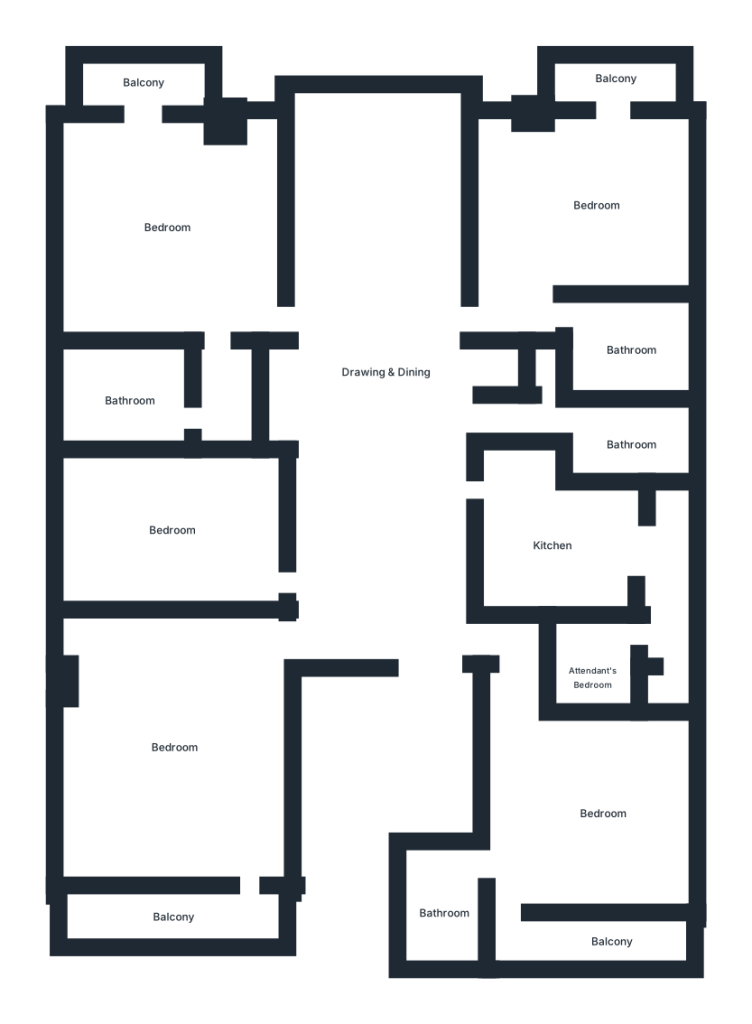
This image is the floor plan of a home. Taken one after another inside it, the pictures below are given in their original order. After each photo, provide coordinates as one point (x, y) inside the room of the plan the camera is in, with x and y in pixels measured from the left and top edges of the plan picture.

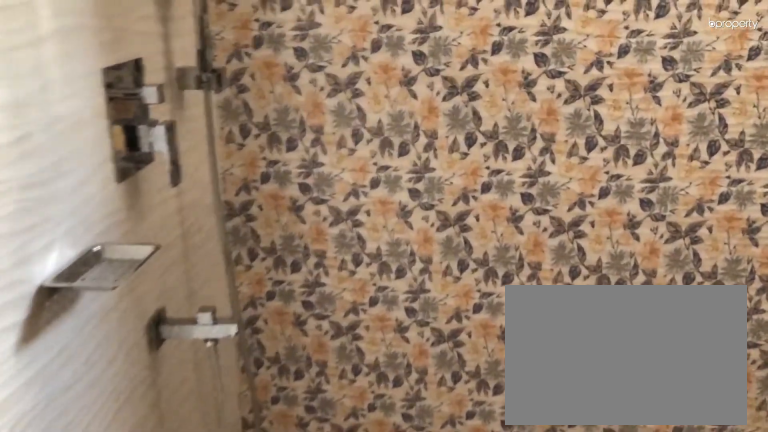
(130, 393)
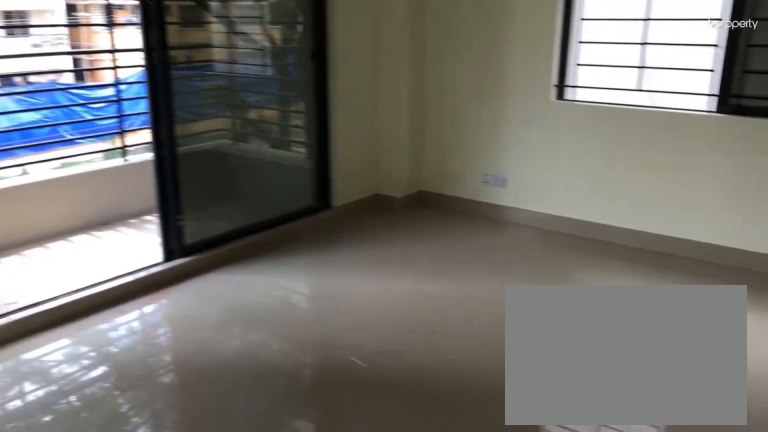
(592, 194)
